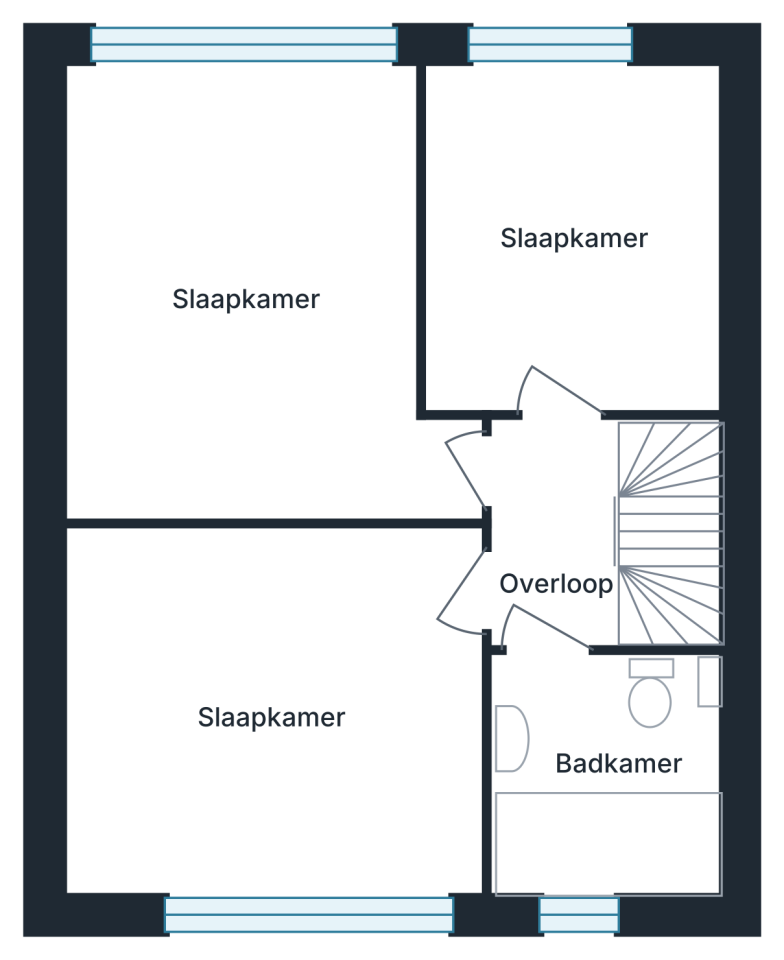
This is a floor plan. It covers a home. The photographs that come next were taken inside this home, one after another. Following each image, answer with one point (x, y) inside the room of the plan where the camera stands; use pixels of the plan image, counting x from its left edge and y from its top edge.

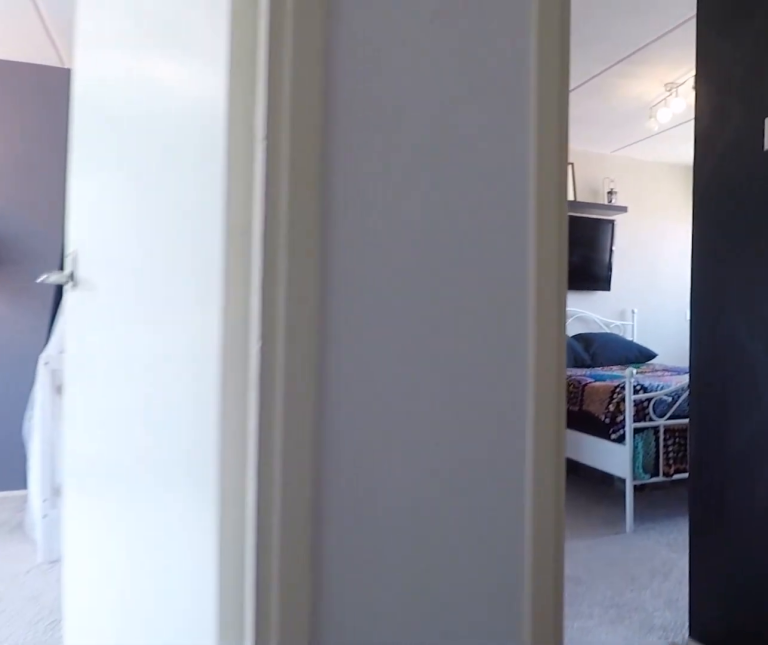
(554, 532)
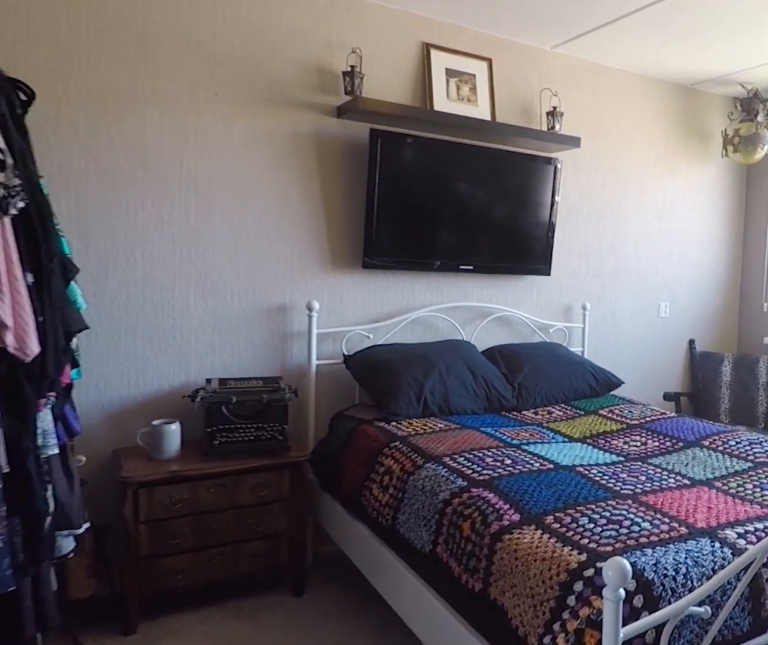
(164, 178)
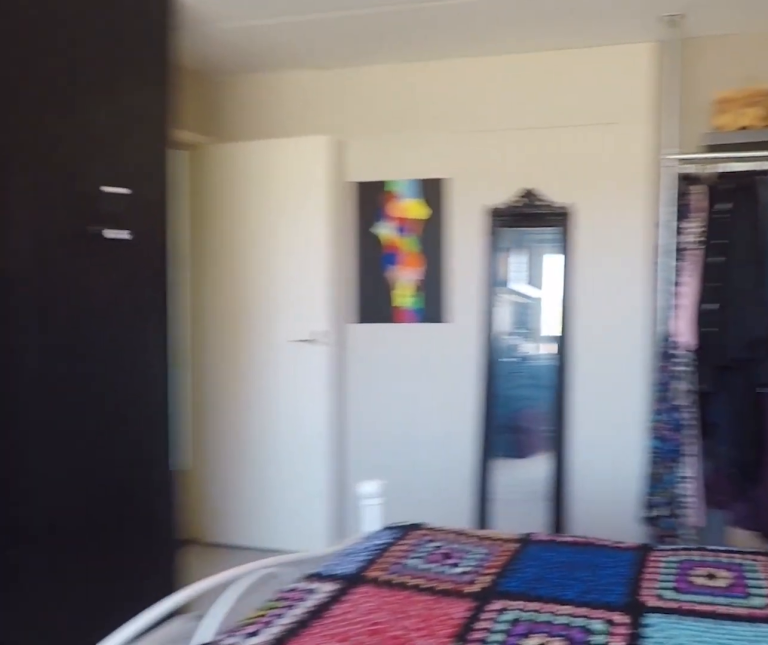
(164, 178)
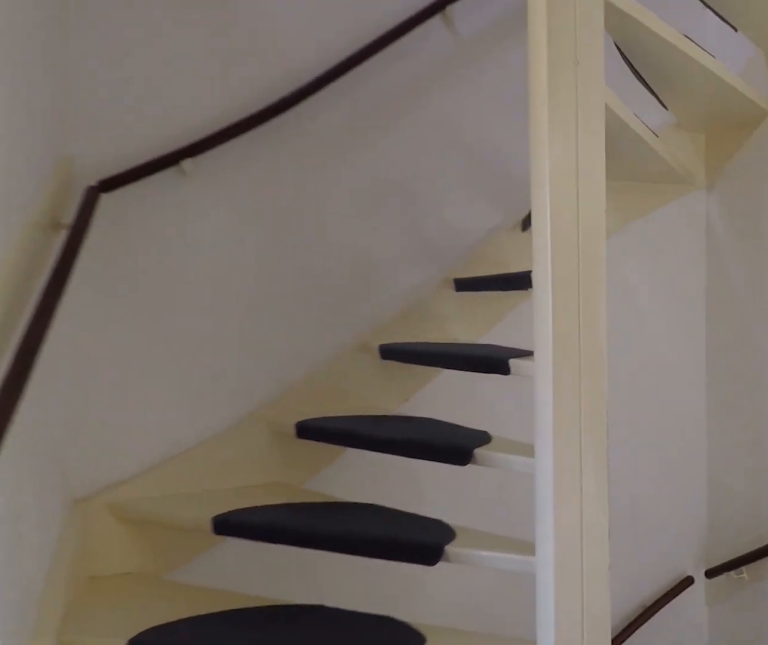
(554, 530)
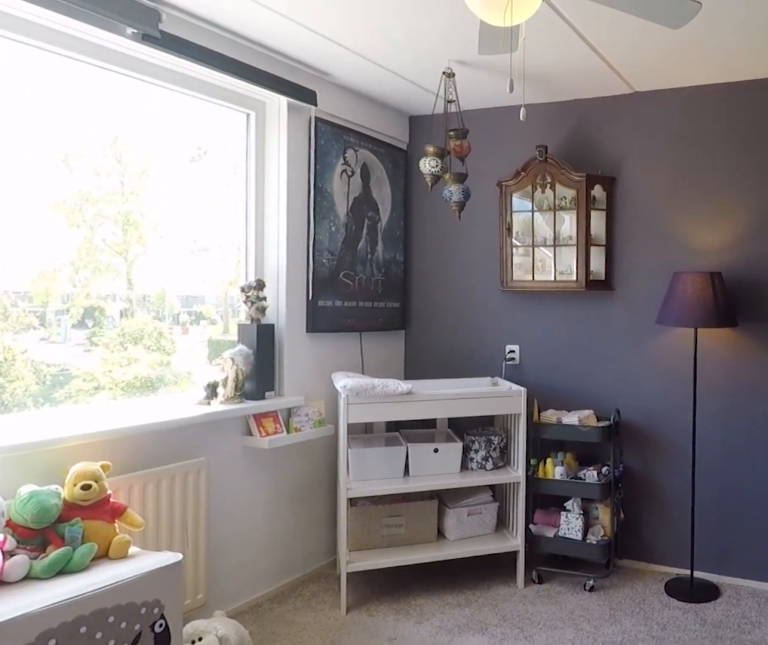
(269, 740)
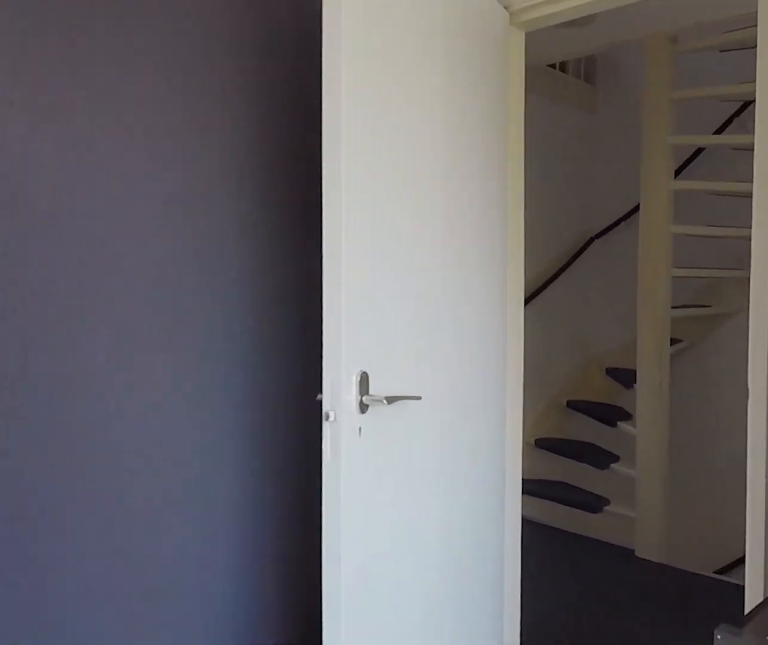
(269, 740)
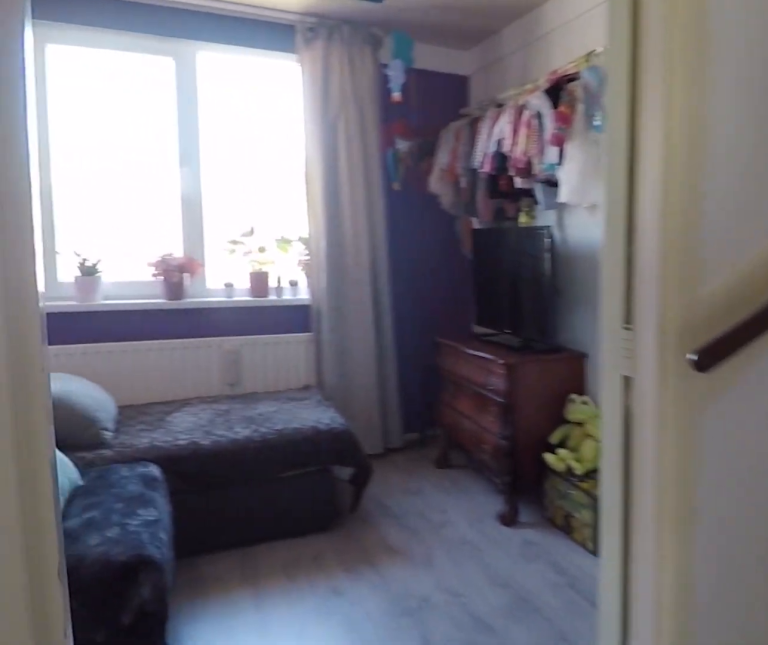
(554, 532)
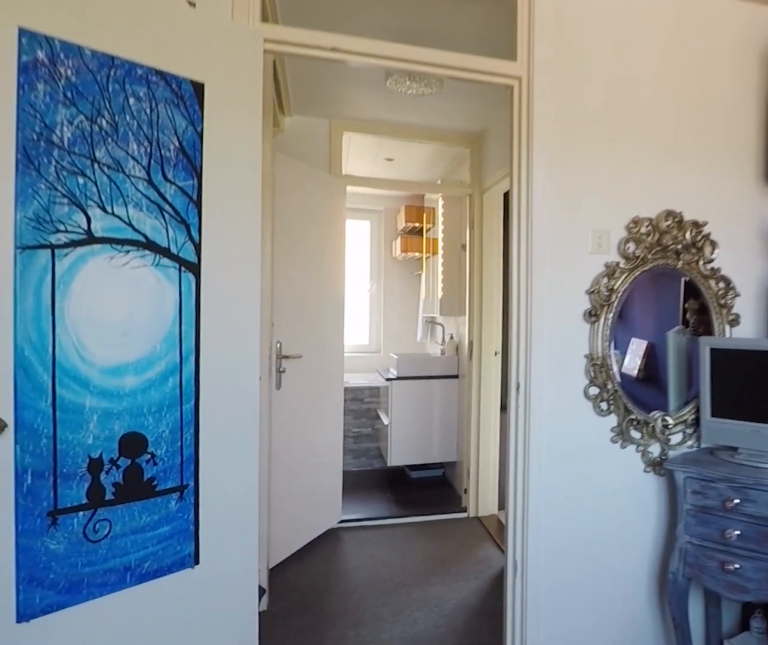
(574, 234)
